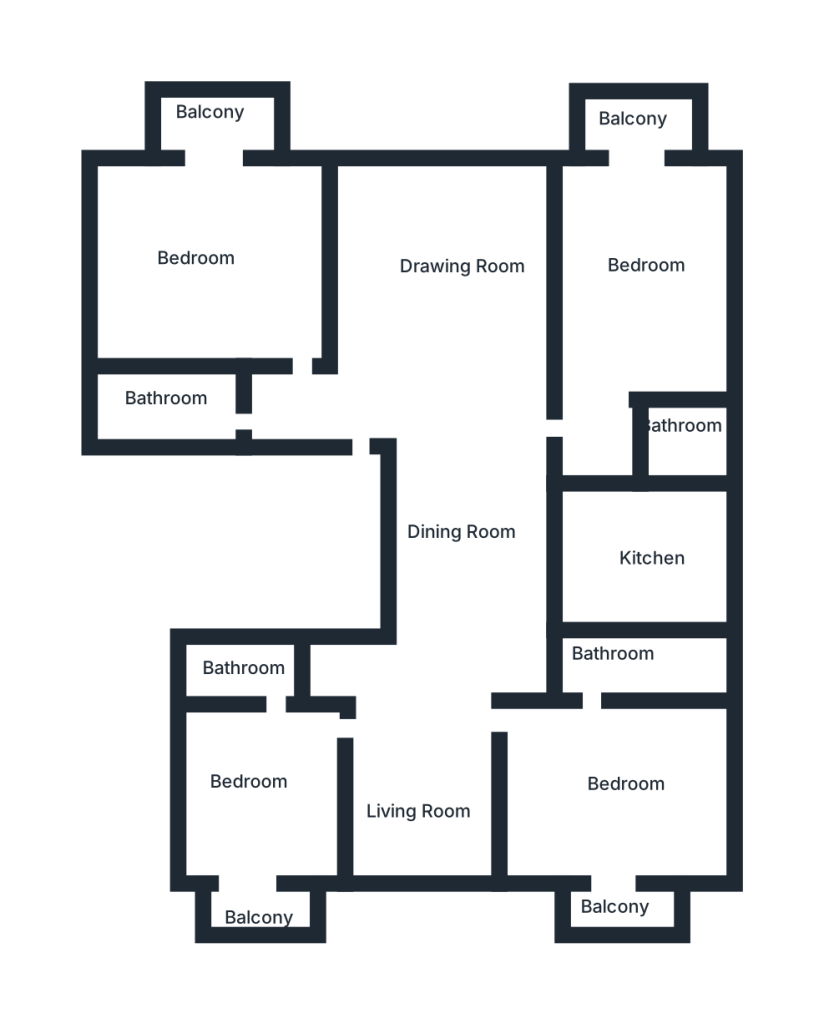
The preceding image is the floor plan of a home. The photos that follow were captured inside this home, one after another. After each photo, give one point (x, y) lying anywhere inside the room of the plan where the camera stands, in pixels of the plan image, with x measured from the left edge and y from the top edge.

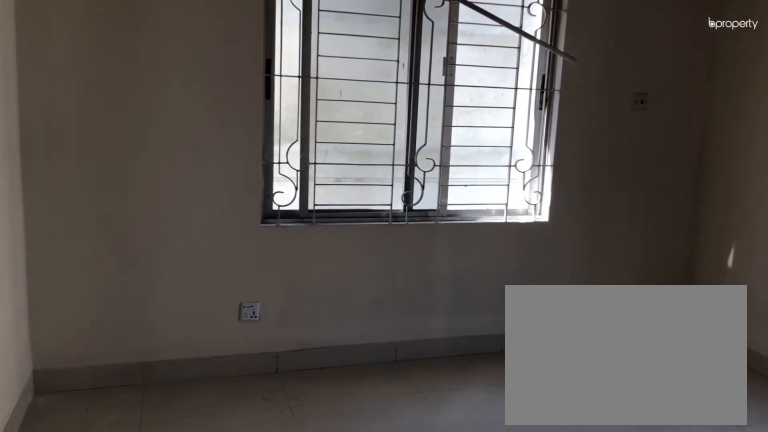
(613, 774)
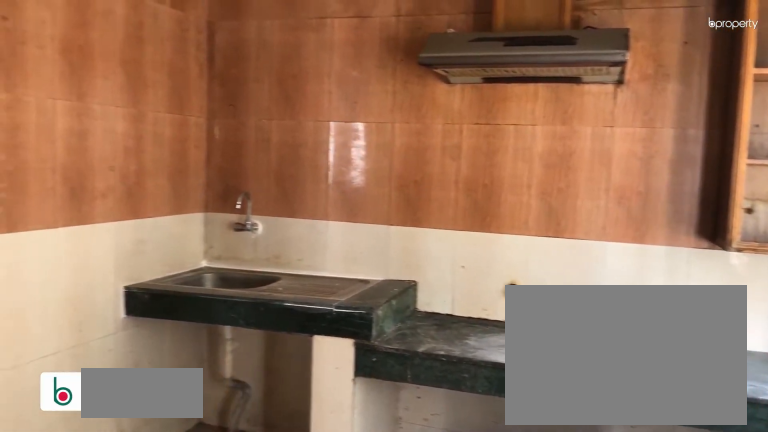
(642, 570)
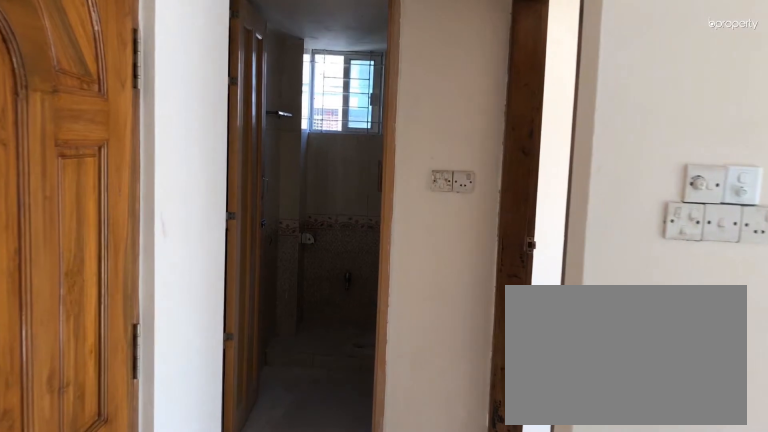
(341, 413)
